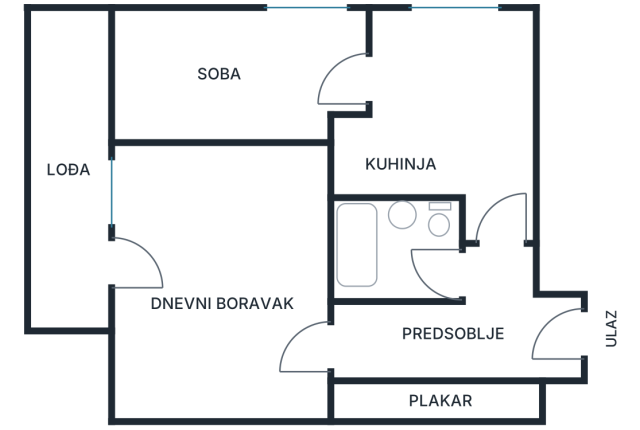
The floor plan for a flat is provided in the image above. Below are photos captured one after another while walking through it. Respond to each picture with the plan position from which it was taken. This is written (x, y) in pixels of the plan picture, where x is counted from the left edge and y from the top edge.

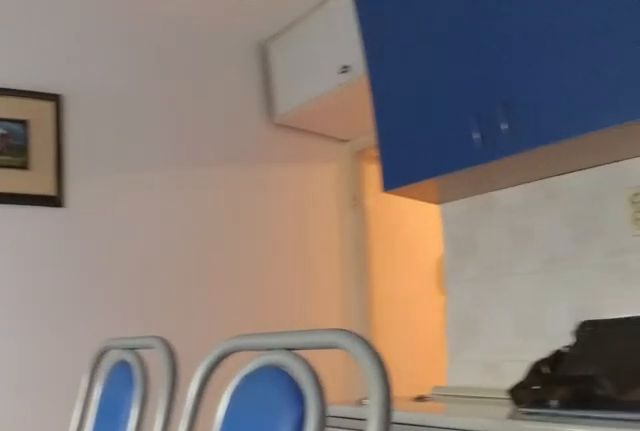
(373, 80)
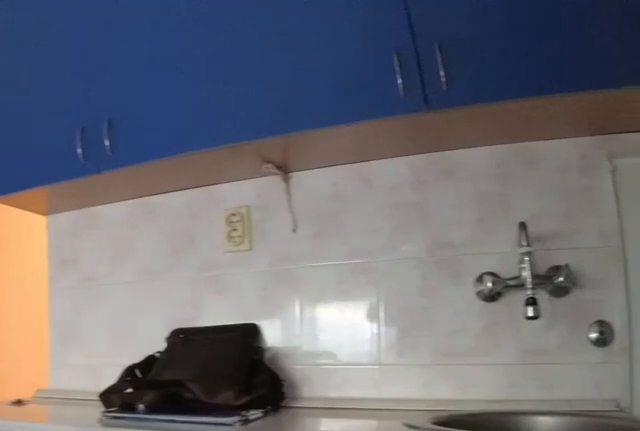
(376, 75)
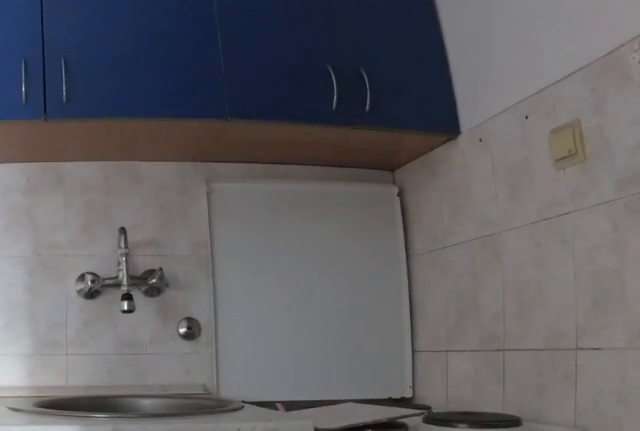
(386, 70)
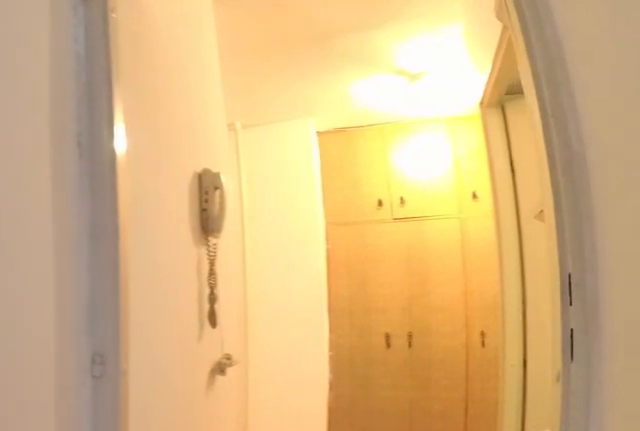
(488, 179)
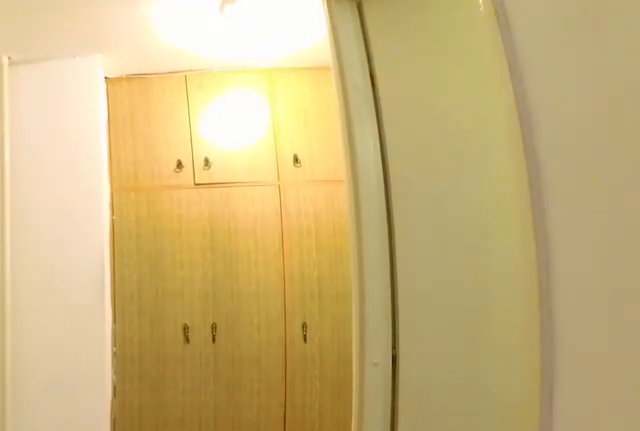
(489, 224)
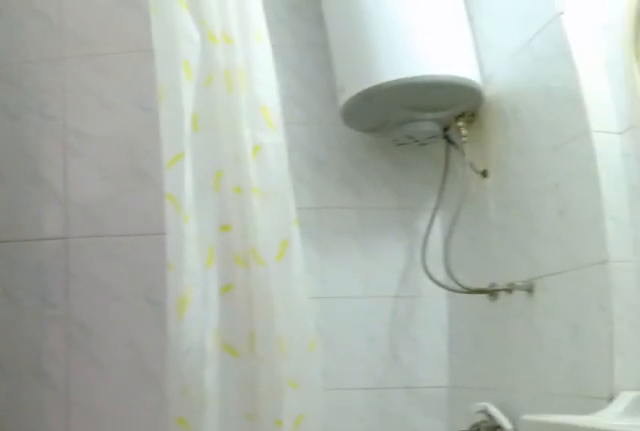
(478, 264)
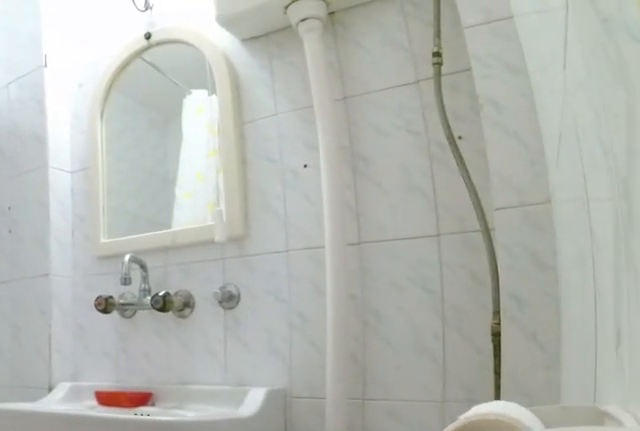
(470, 269)
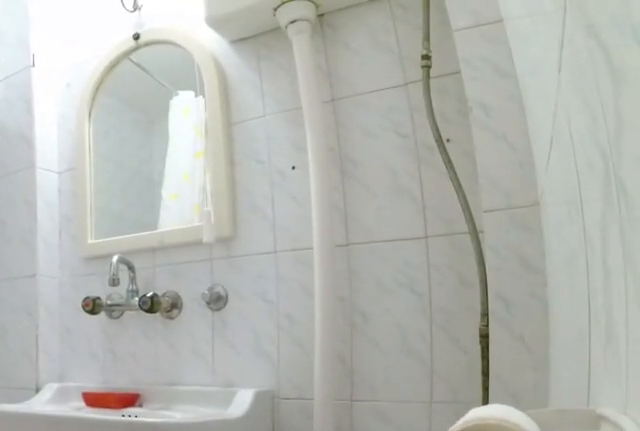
(466, 268)
